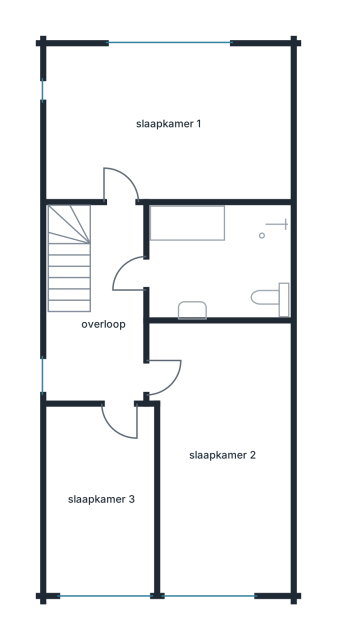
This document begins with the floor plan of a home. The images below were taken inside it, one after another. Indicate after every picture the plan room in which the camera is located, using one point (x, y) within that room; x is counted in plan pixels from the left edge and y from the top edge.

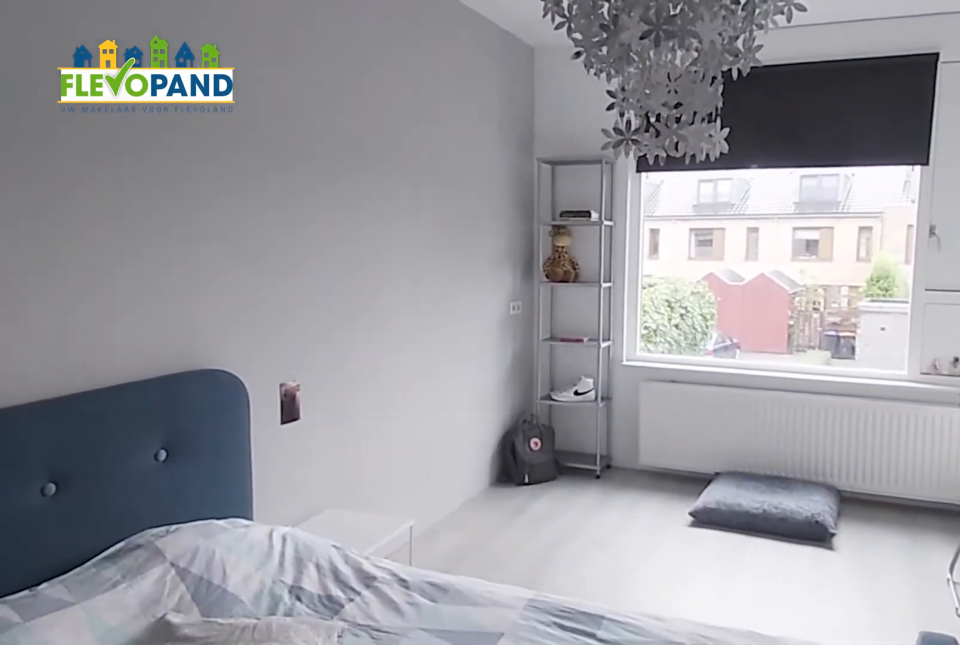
(155, 362)
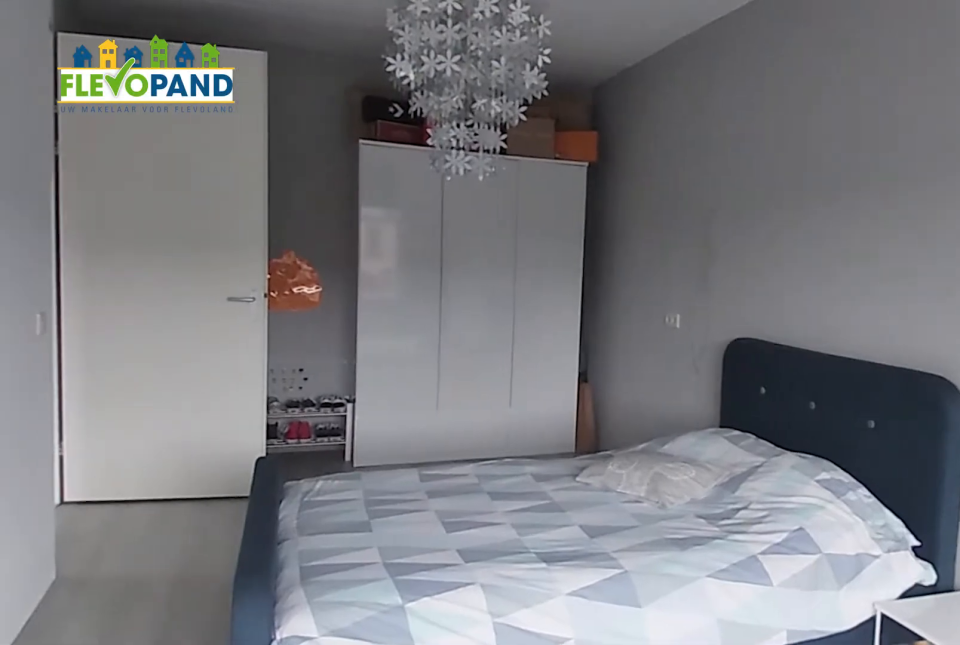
(155, 362)
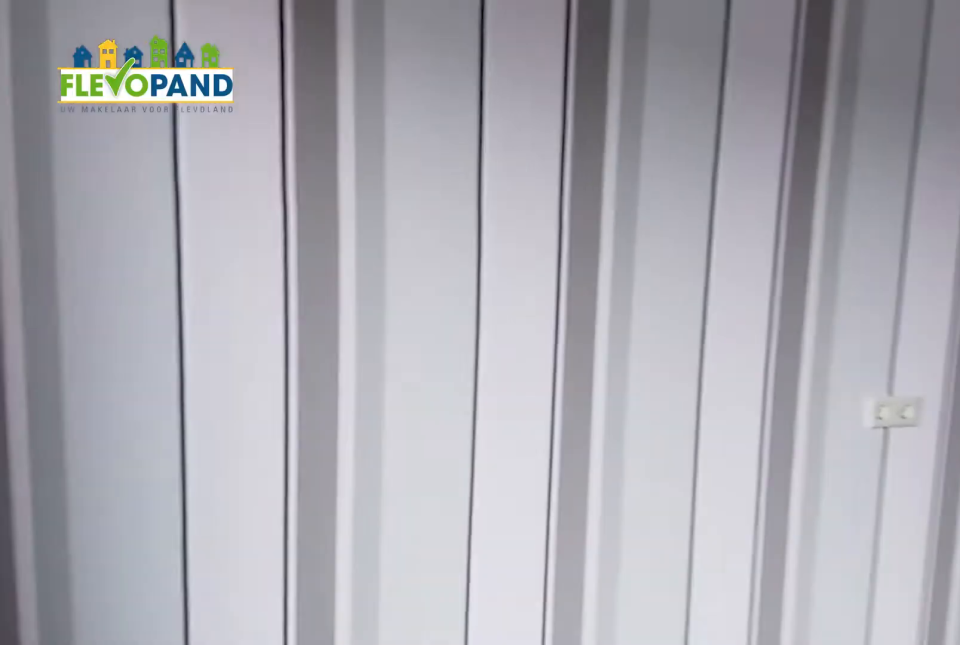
(101, 498)
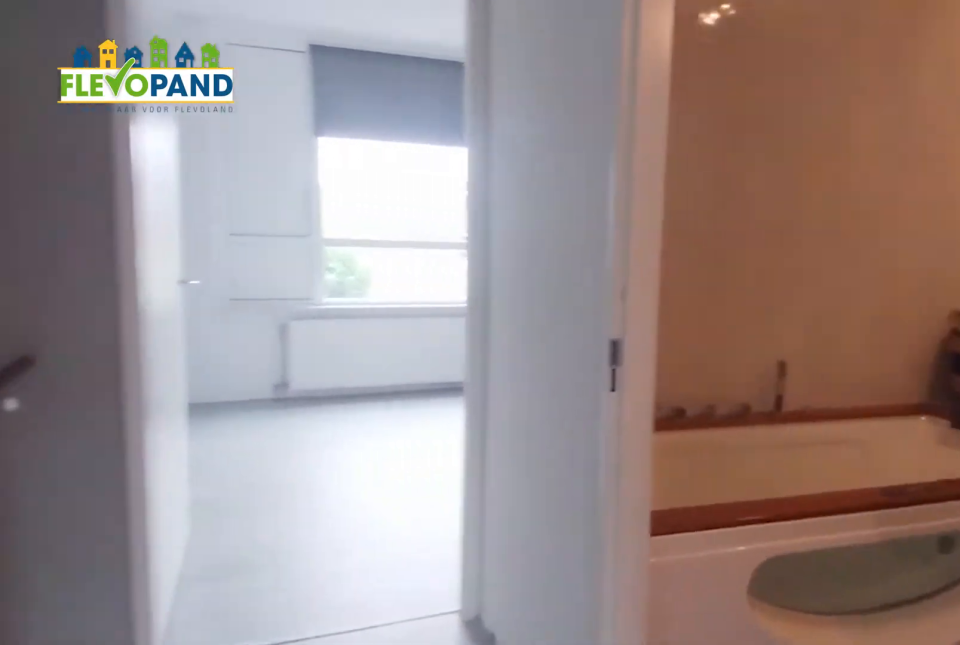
(105, 317)
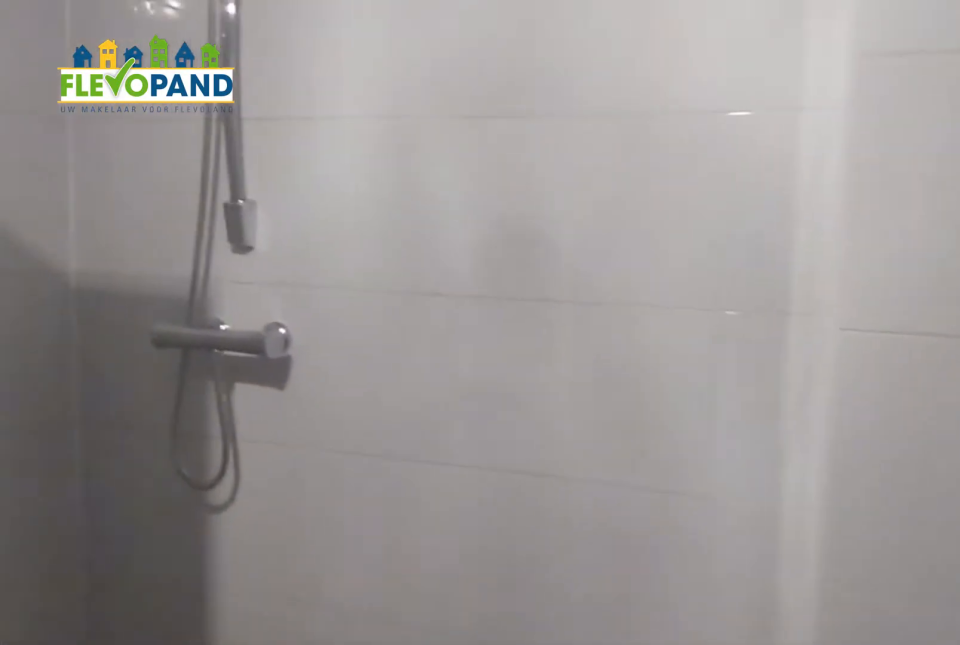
(187, 224)
